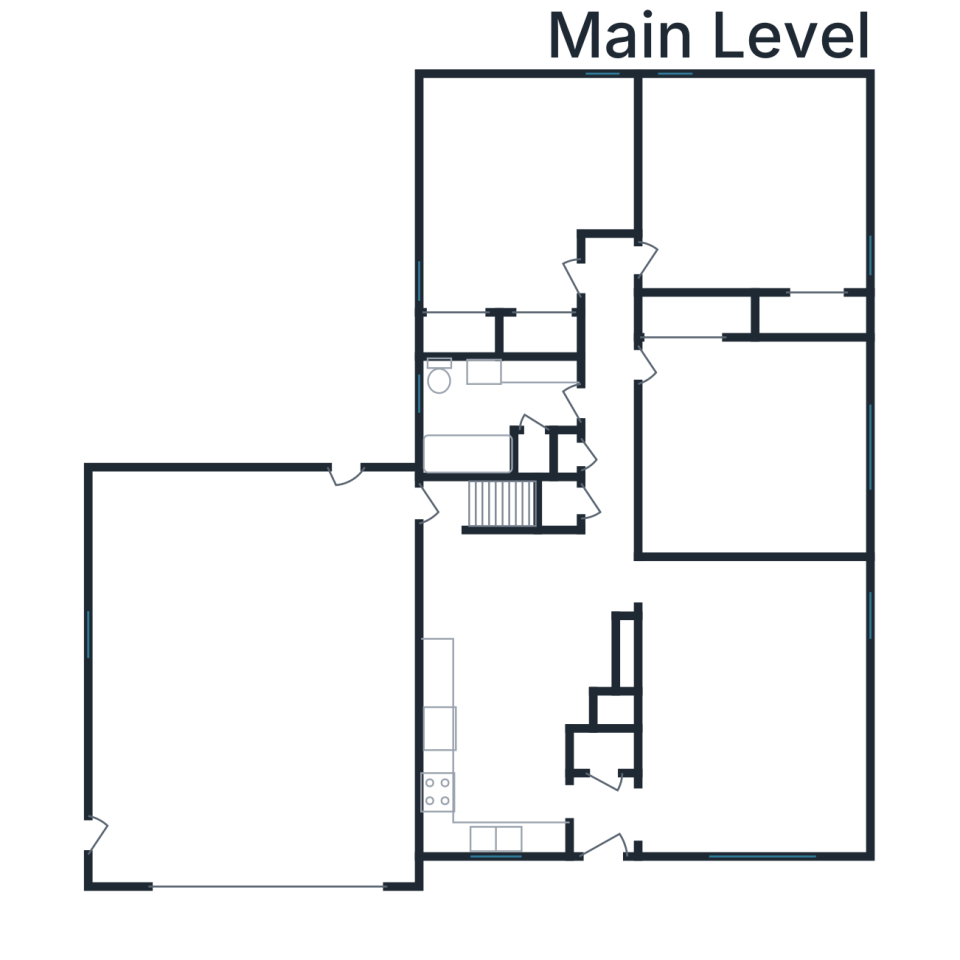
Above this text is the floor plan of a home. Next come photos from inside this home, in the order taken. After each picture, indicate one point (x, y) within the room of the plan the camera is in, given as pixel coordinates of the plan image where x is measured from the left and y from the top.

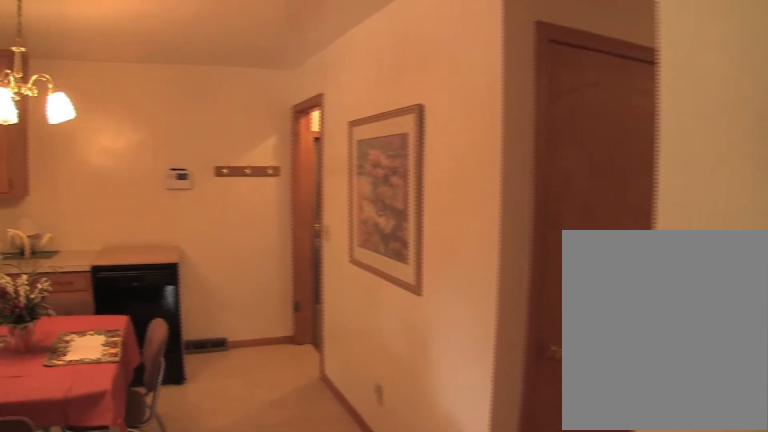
(512, 679)
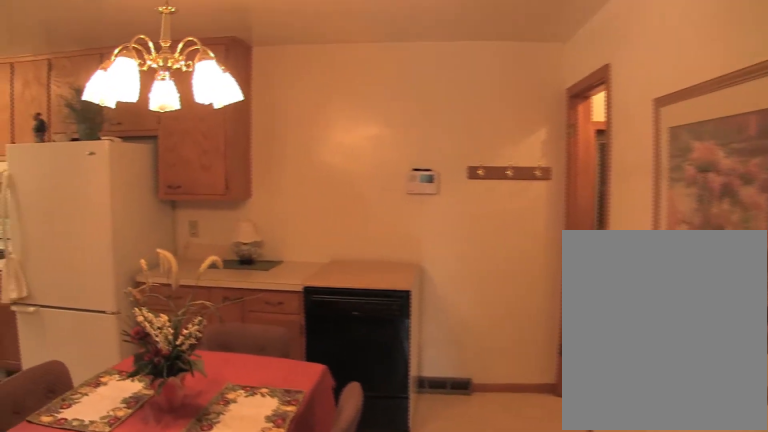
(512, 679)
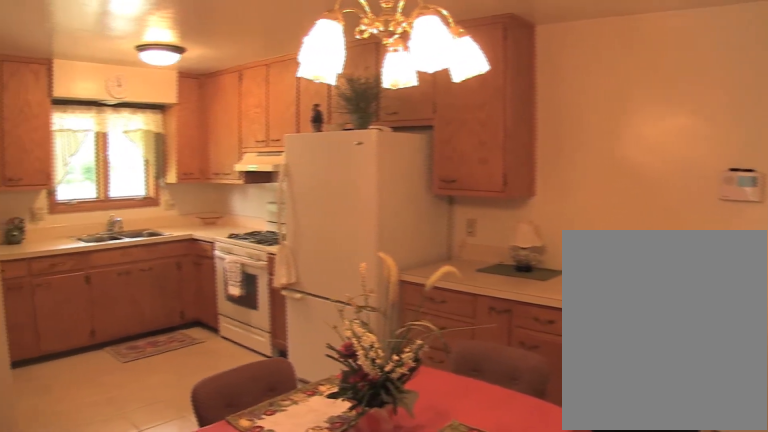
(512, 679)
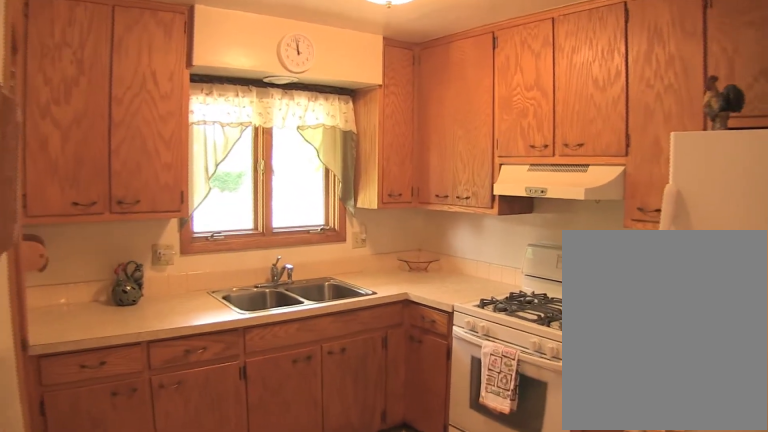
(512, 679)
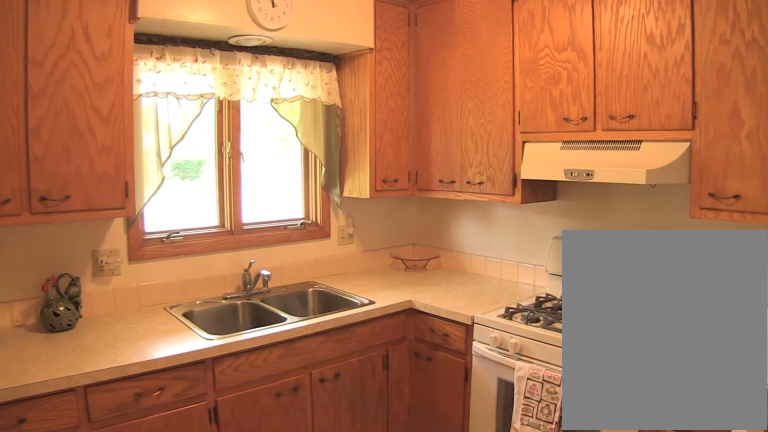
(512, 679)
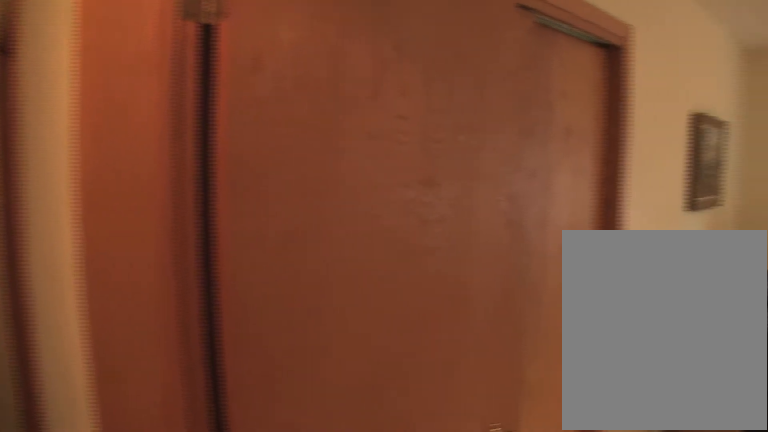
(749, 449)
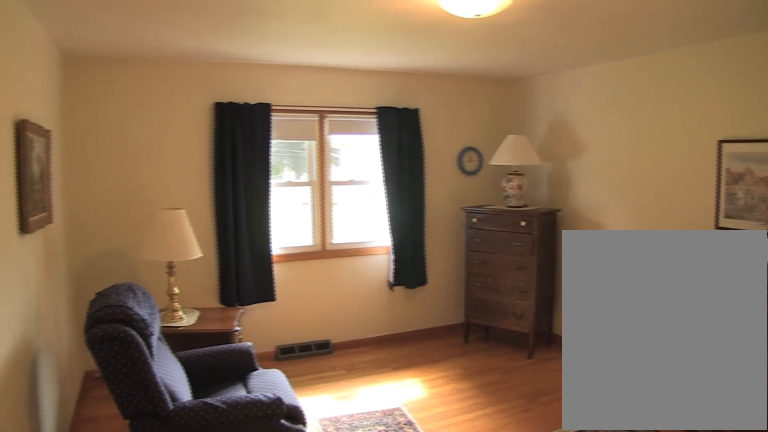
(749, 449)
